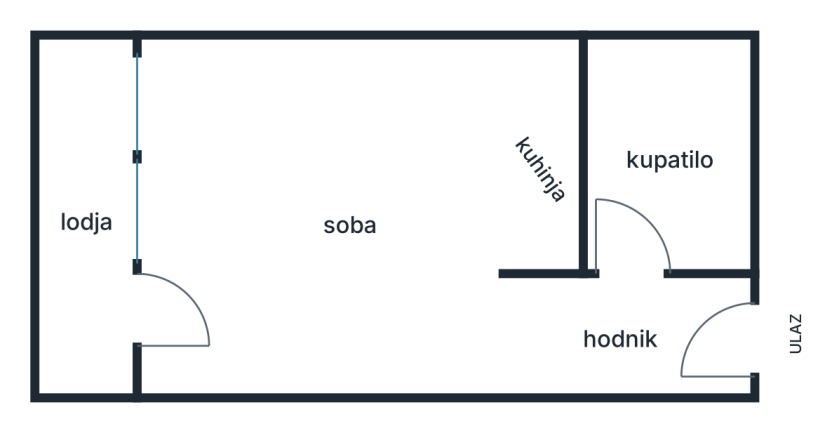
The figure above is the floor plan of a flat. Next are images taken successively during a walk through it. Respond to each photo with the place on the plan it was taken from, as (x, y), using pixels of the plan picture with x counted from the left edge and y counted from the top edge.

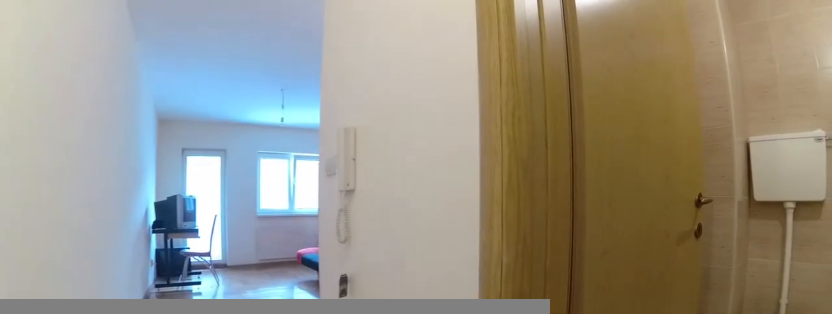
(684, 323)
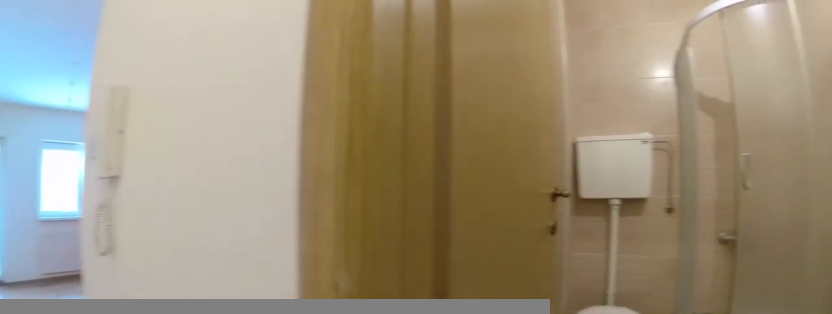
(652, 319)
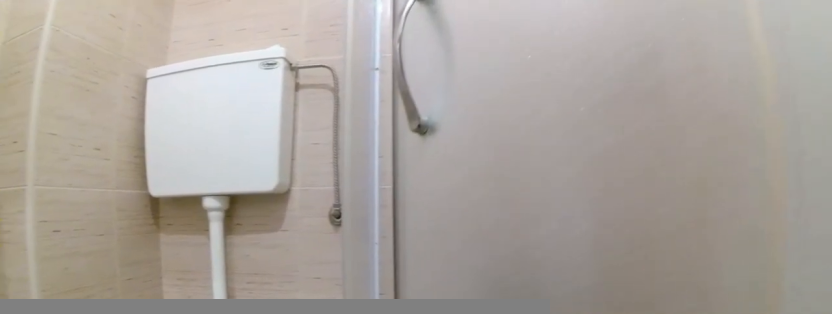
(700, 167)
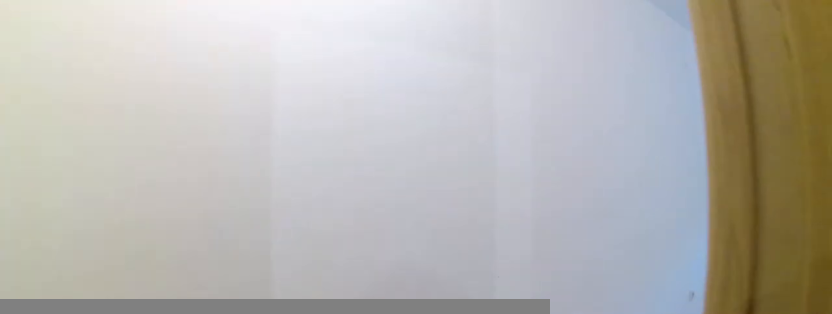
(644, 212)
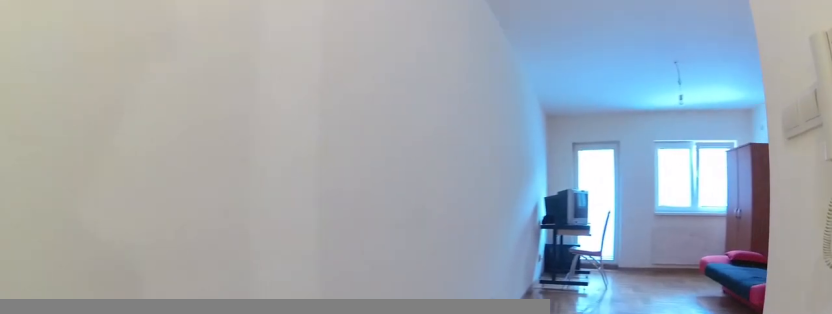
(619, 319)
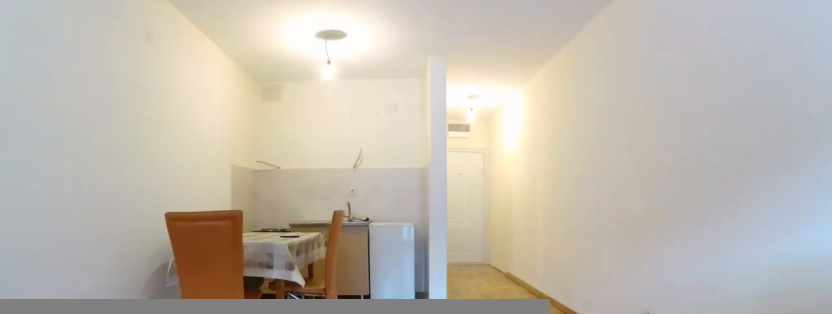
(222, 267)
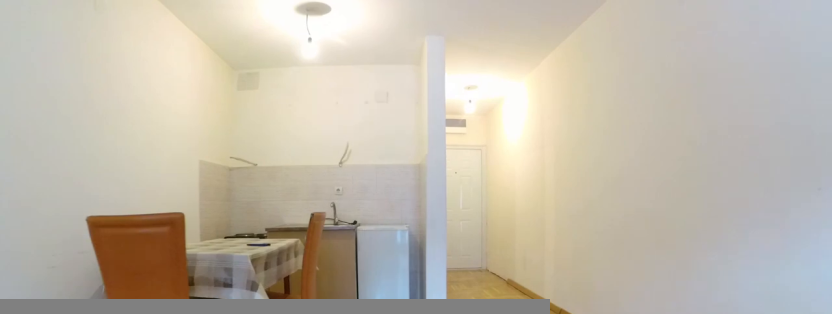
(243, 266)
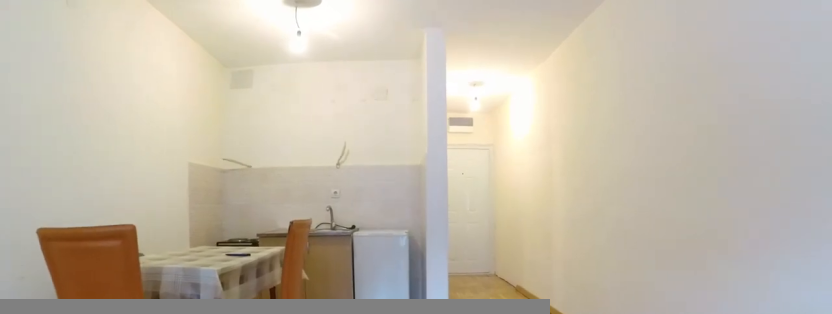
(254, 267)
